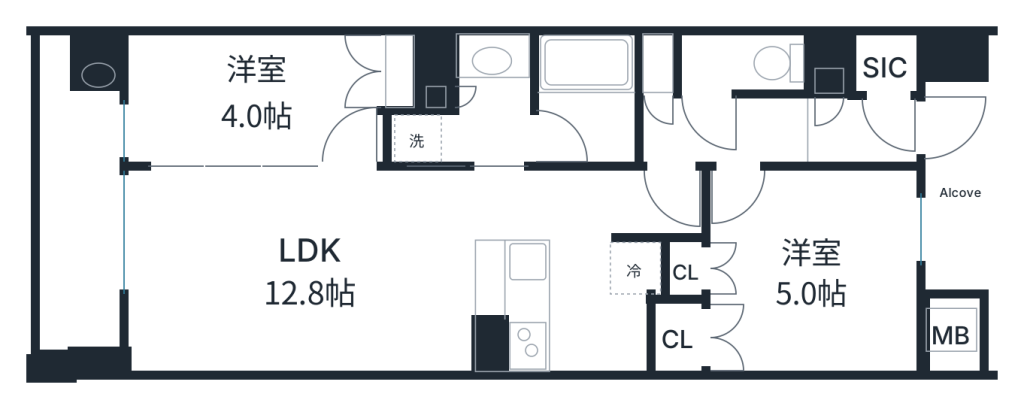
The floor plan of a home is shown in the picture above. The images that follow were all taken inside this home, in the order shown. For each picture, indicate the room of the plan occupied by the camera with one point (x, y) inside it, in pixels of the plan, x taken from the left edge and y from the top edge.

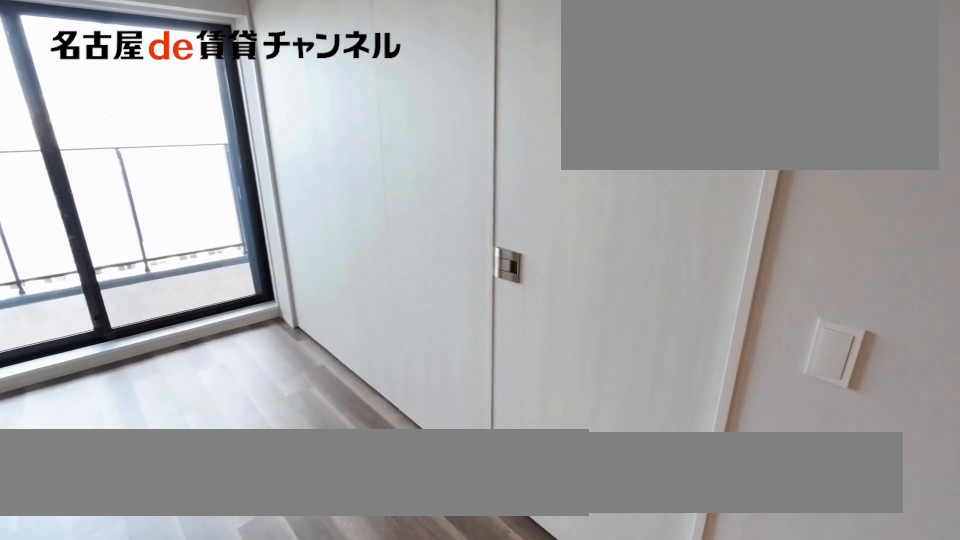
(295, 268)
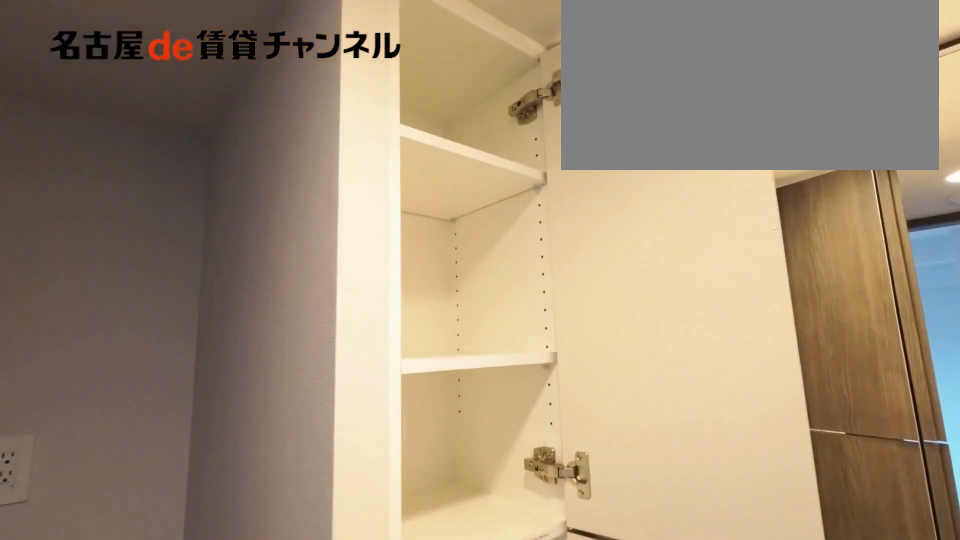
(464, 107)
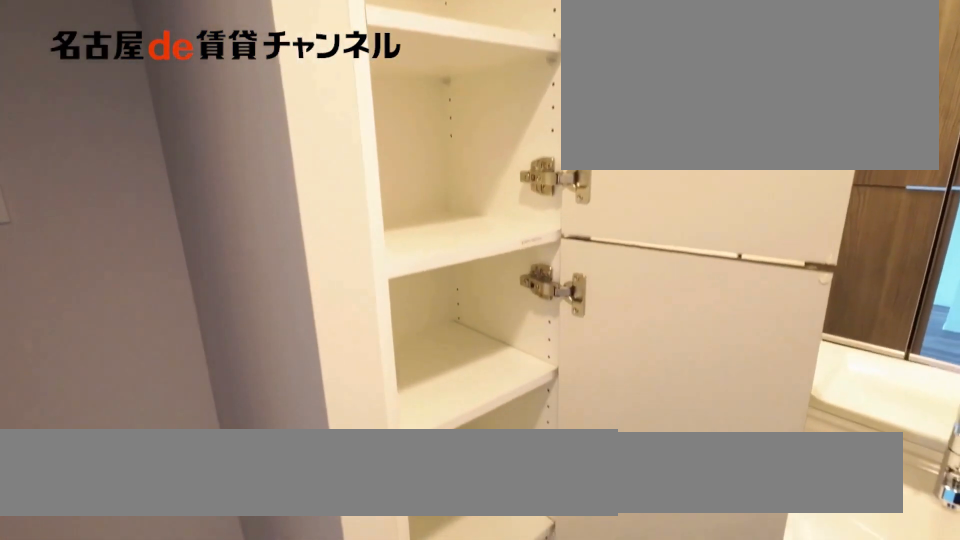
(464, 107)
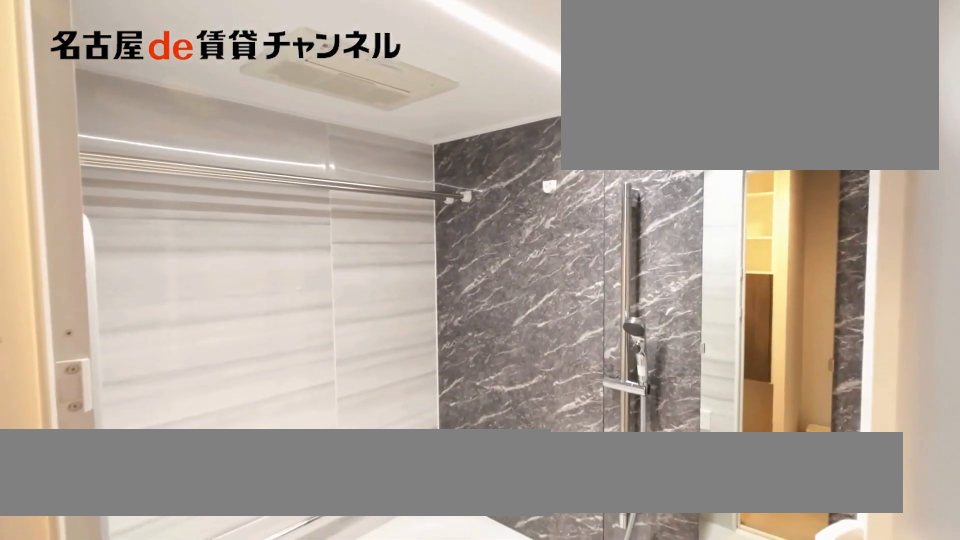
(584, 102)
